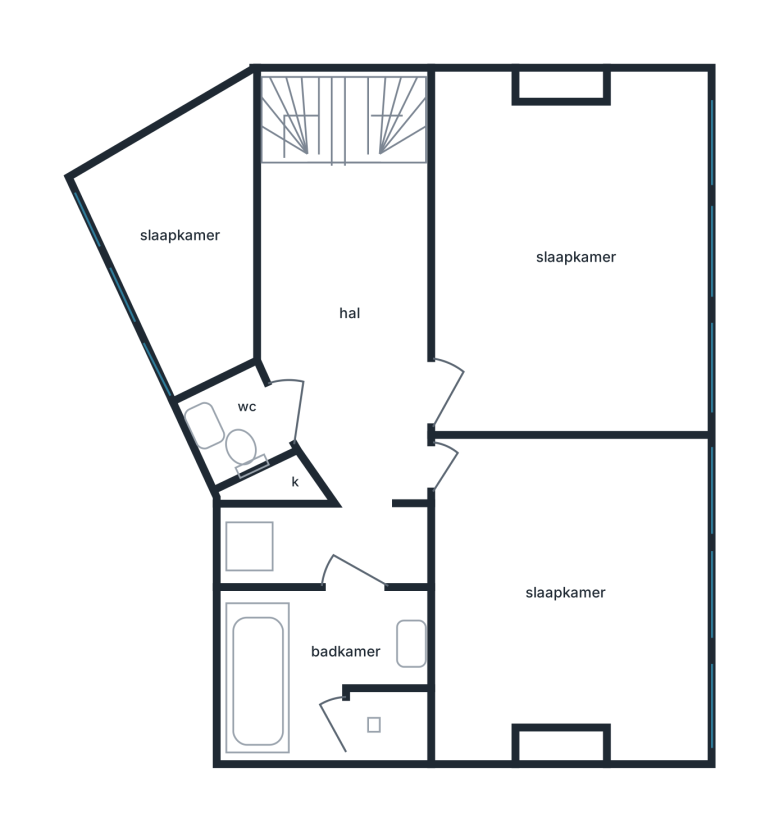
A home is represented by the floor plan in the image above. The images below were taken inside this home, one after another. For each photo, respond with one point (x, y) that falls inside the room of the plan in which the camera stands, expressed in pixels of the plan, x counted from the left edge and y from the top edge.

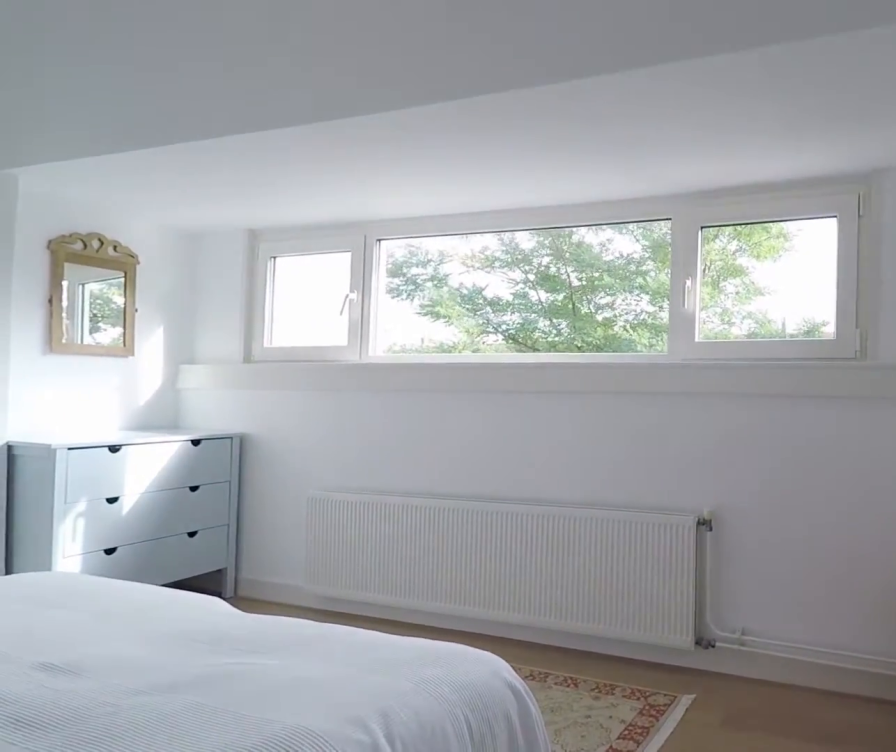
(569, 257)
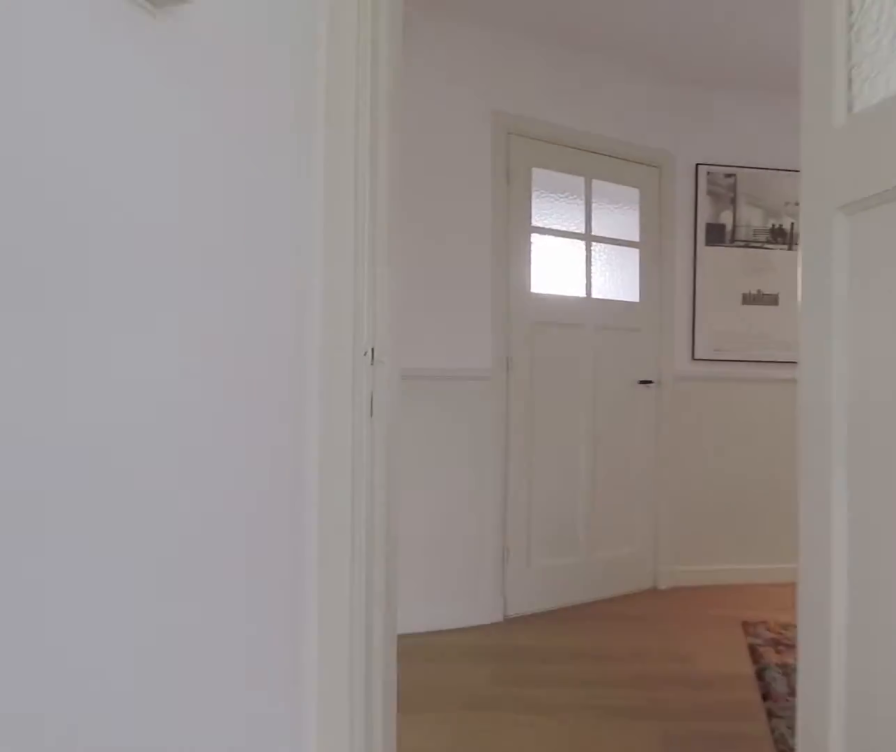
(569, 257)
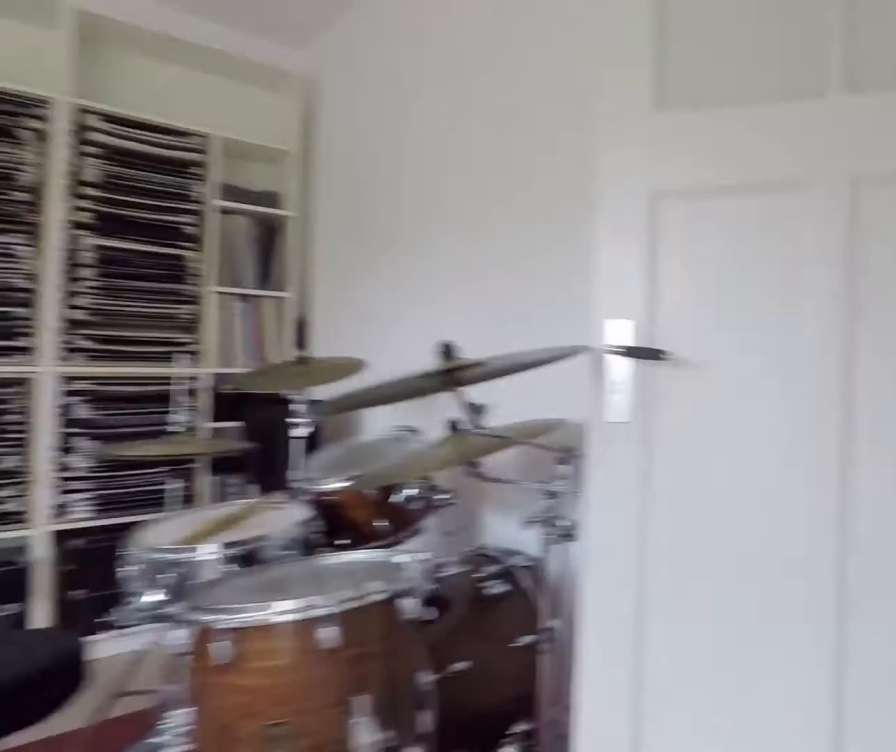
(569, 592)
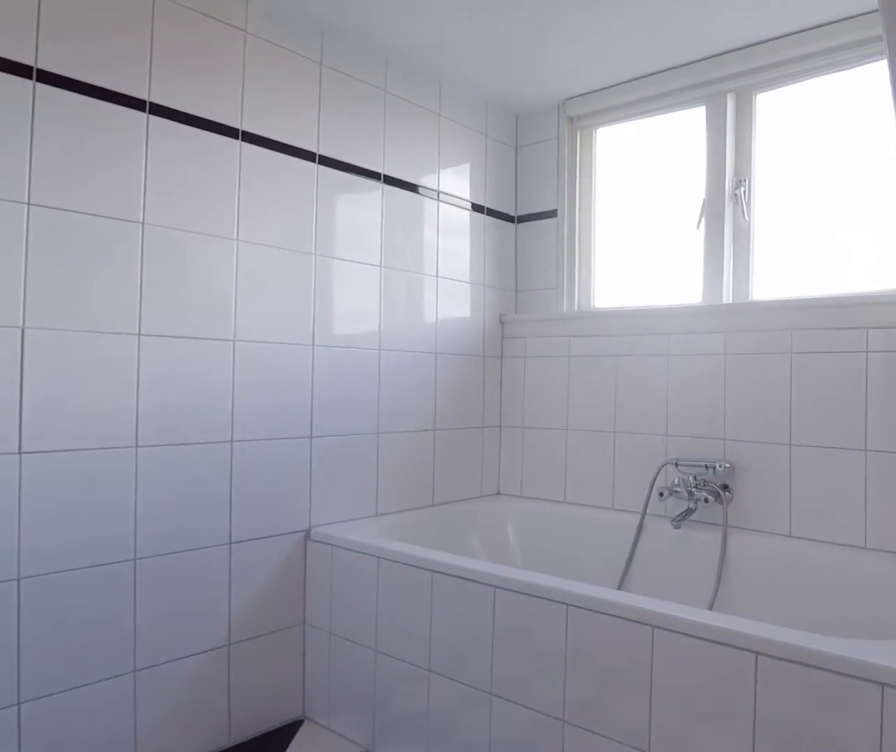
(329, 660)
